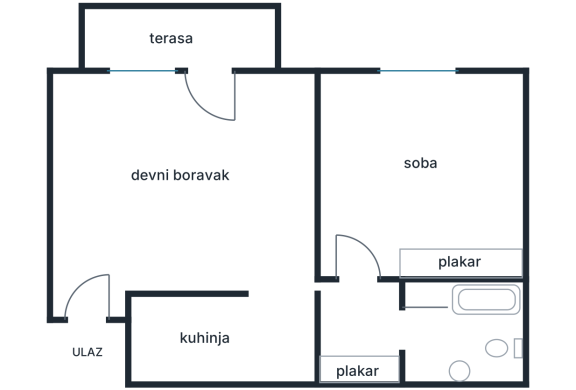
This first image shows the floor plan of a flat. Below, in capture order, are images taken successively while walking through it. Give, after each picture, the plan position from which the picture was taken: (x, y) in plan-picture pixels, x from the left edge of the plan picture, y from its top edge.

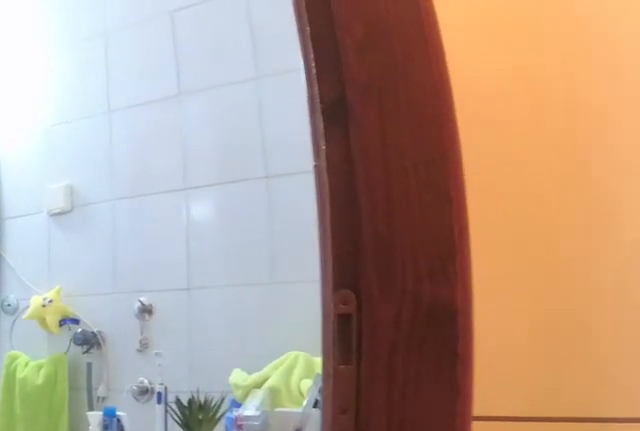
(357, 281)
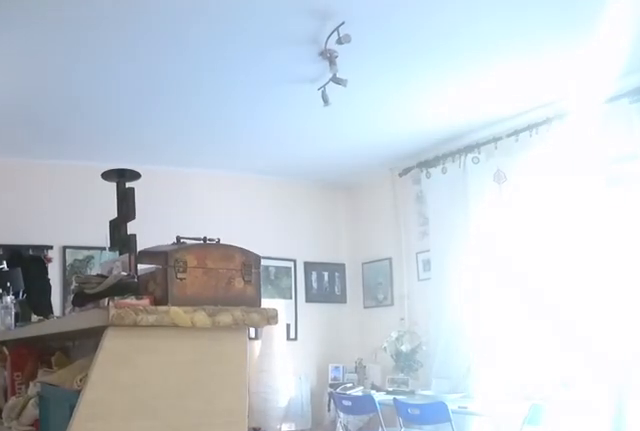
(285, 316)
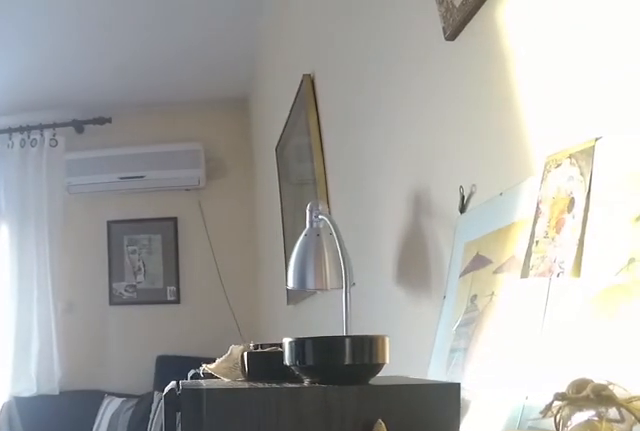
(272, 312)
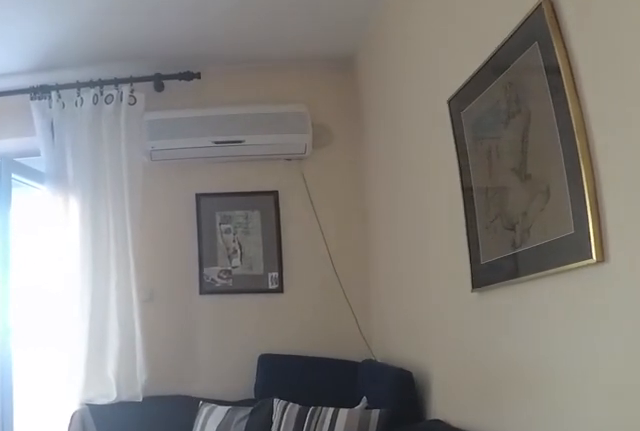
(241, 260)
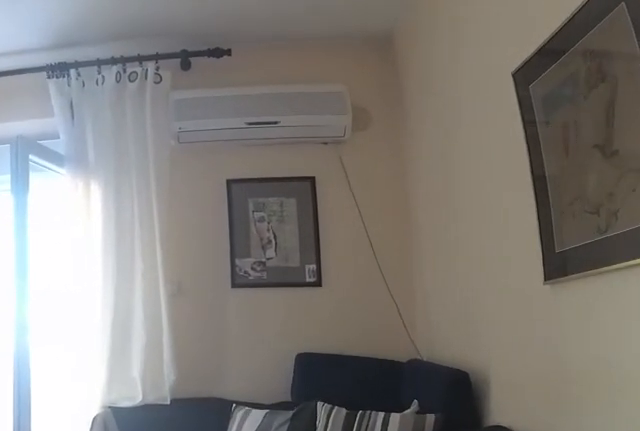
(229, 240)
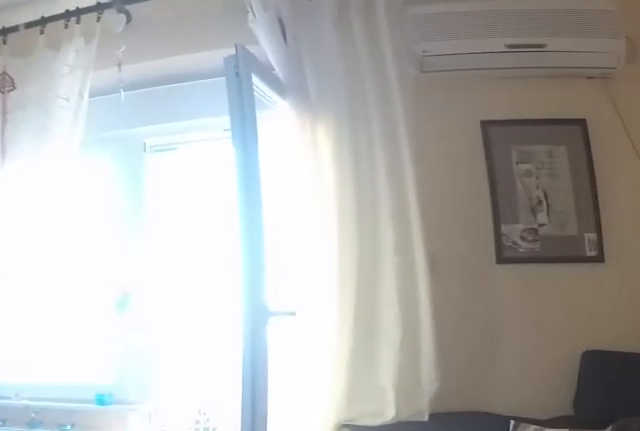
(219, 211)
